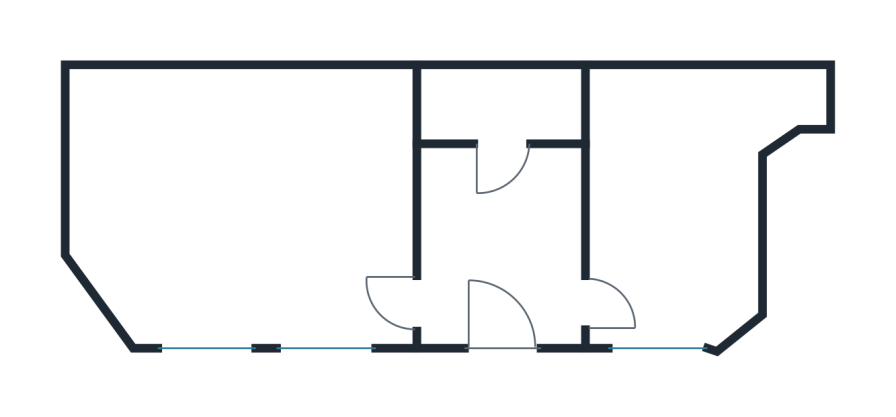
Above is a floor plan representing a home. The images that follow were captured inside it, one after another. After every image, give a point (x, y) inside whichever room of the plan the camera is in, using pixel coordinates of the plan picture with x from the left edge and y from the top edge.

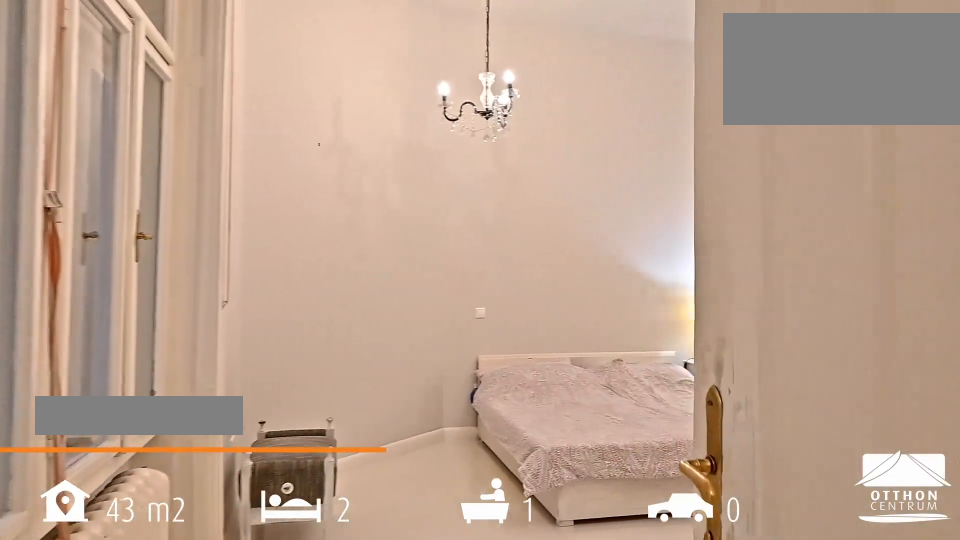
(252, 204)
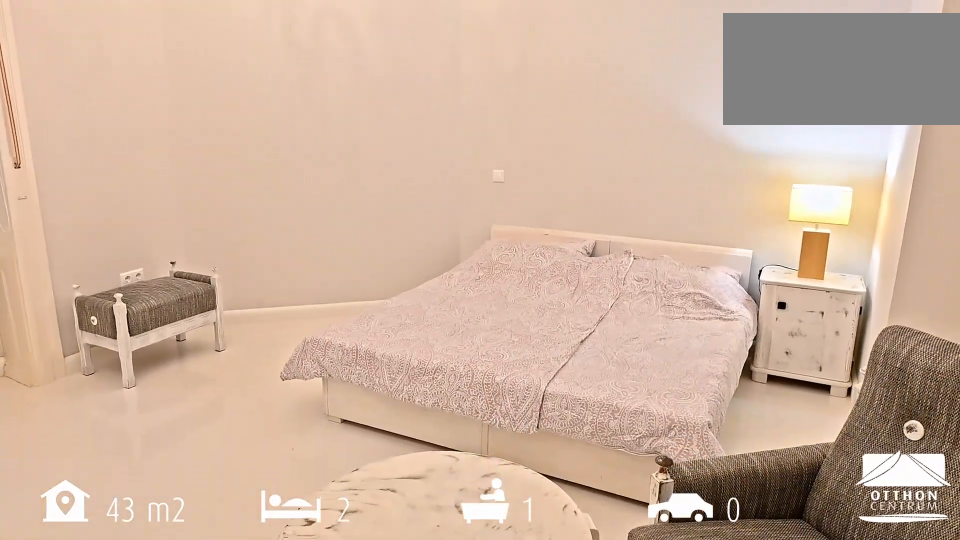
(252, 204)
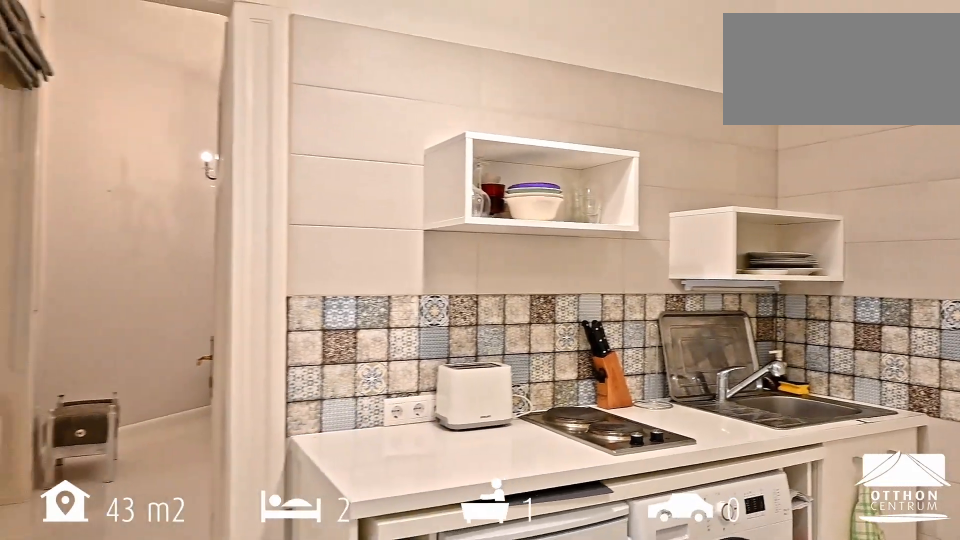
(497, 247)
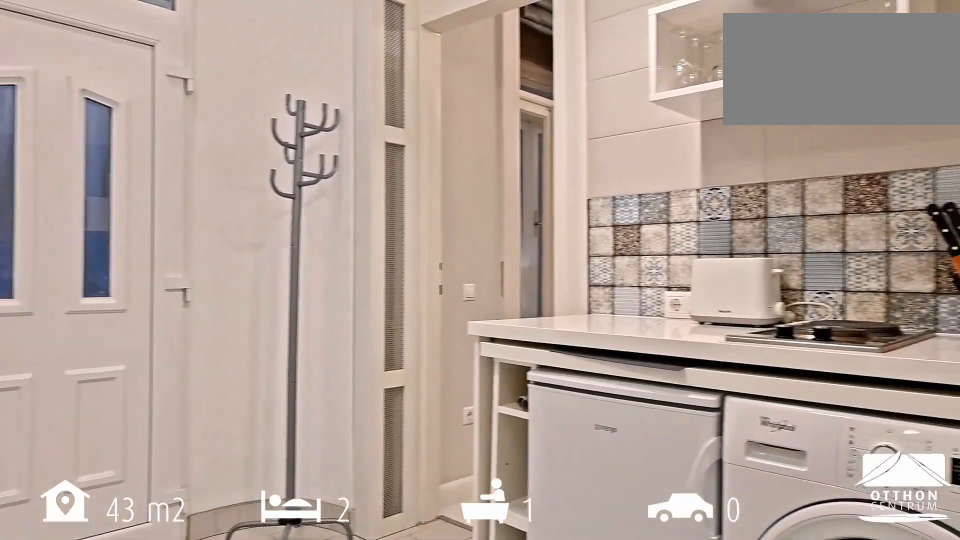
(497, 247)
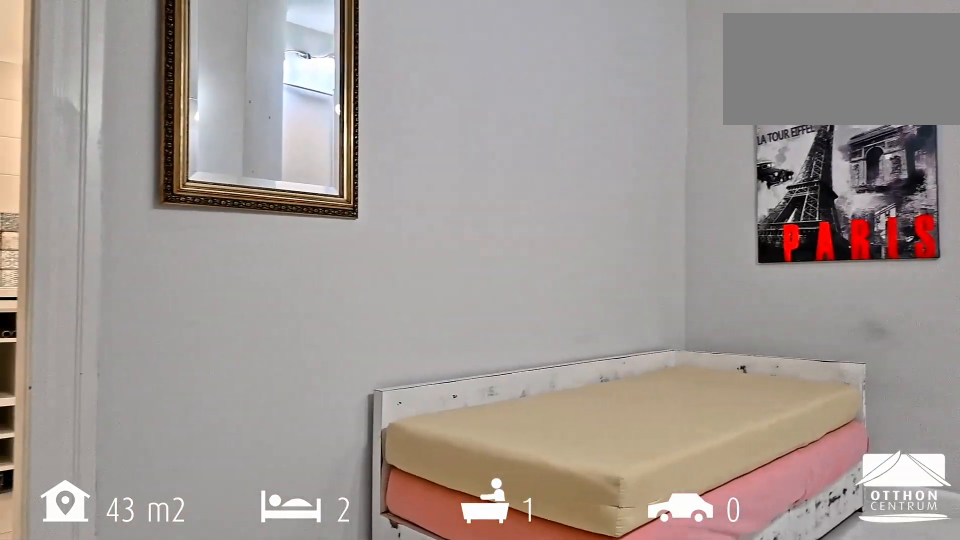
(677, 220)
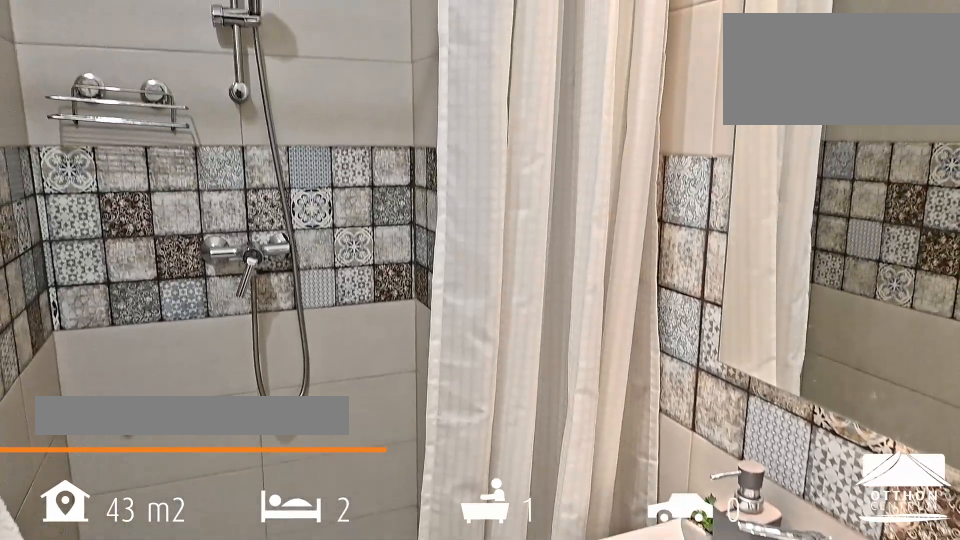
(497, 106)
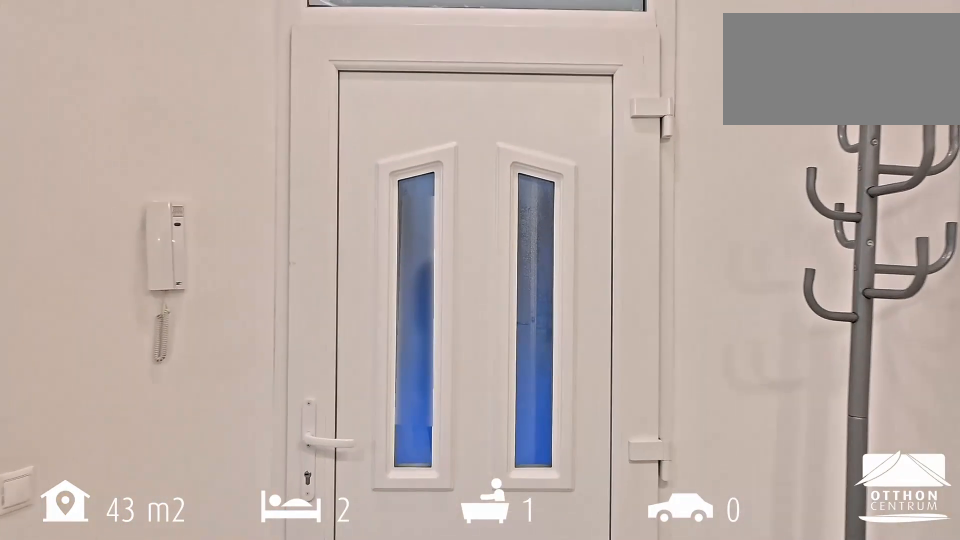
(498, 247)
